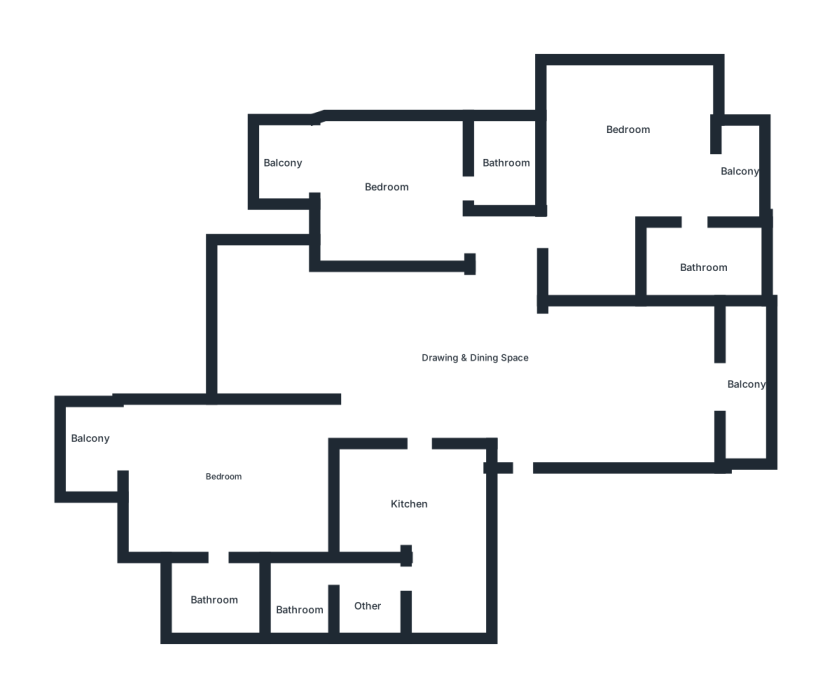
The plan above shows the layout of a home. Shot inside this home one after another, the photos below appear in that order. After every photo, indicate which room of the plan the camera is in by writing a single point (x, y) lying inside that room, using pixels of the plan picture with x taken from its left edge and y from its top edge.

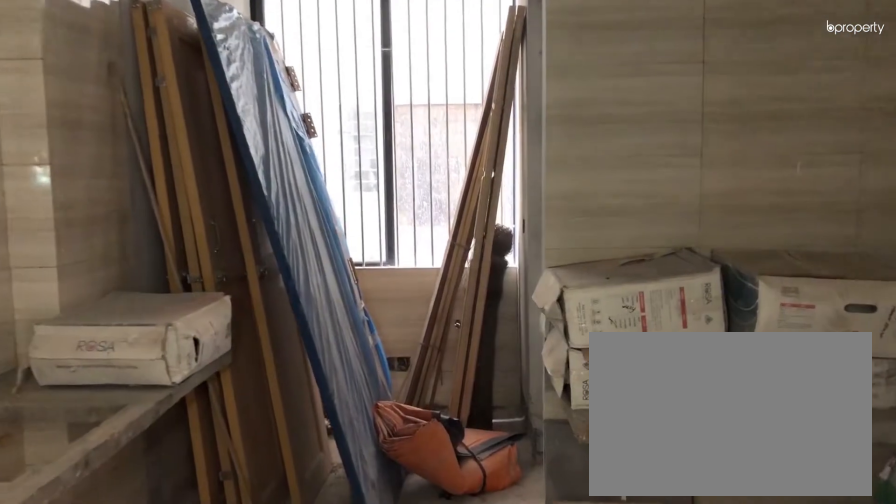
(414, 460)
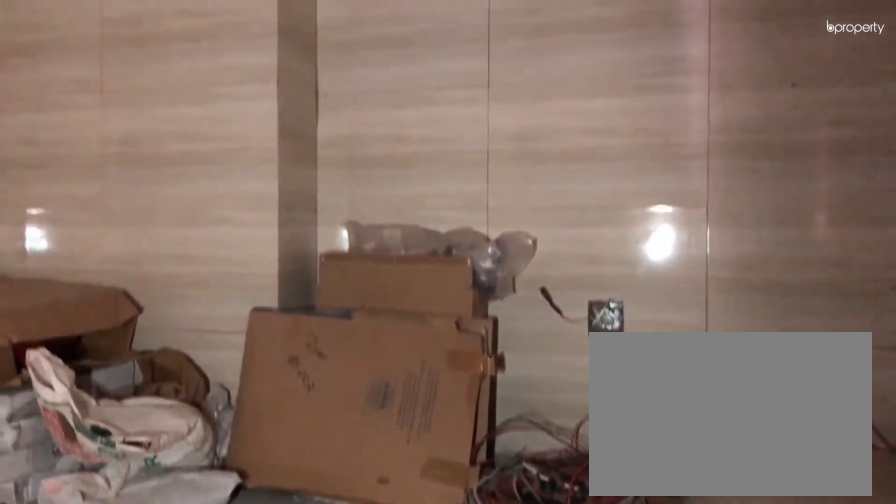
(405, 493)
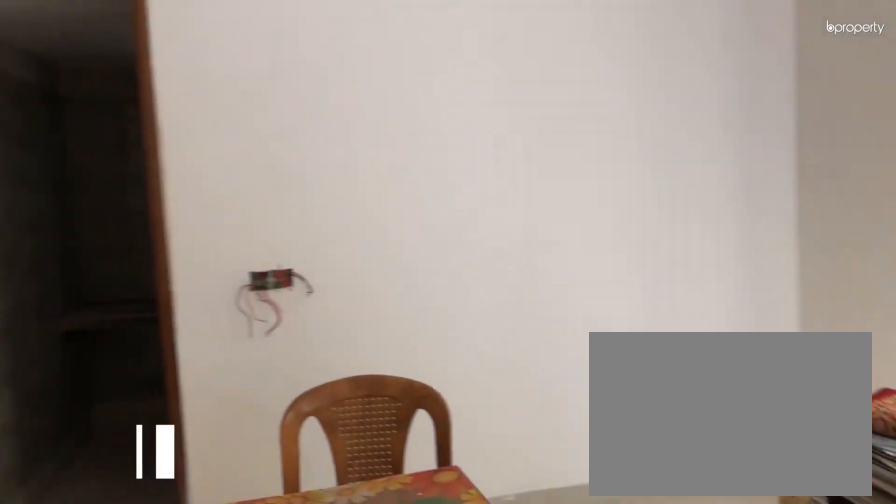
(216, 470)
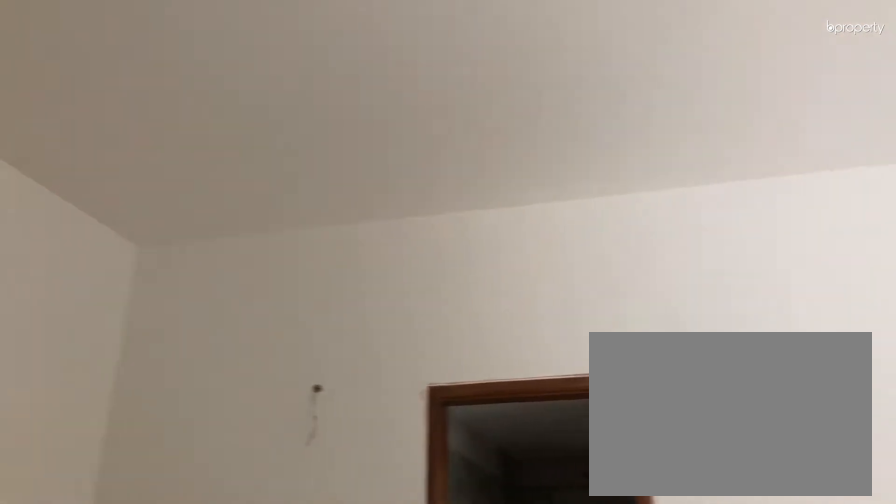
(213, 471)
